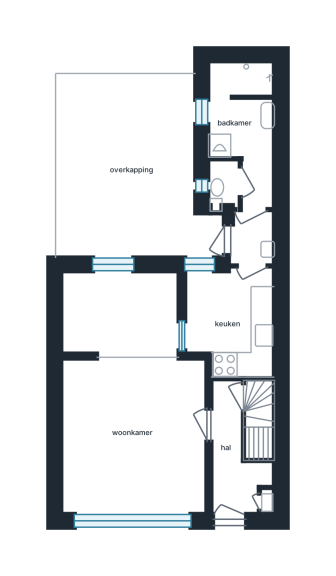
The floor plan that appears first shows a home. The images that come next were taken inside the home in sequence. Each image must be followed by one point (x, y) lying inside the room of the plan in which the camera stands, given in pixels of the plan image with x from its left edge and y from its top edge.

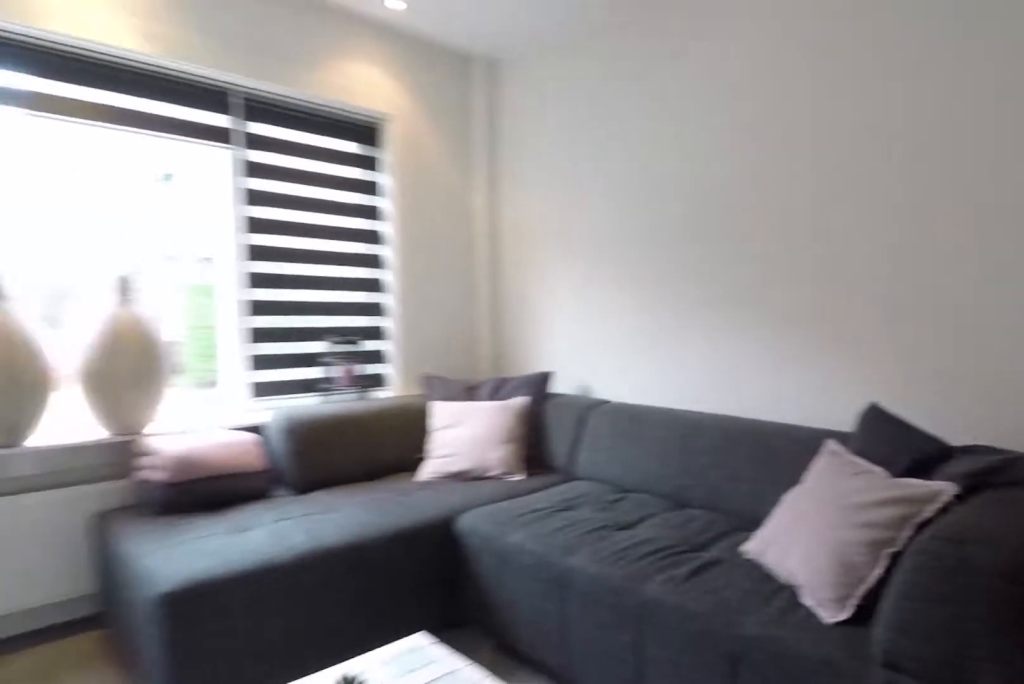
(133, 437)
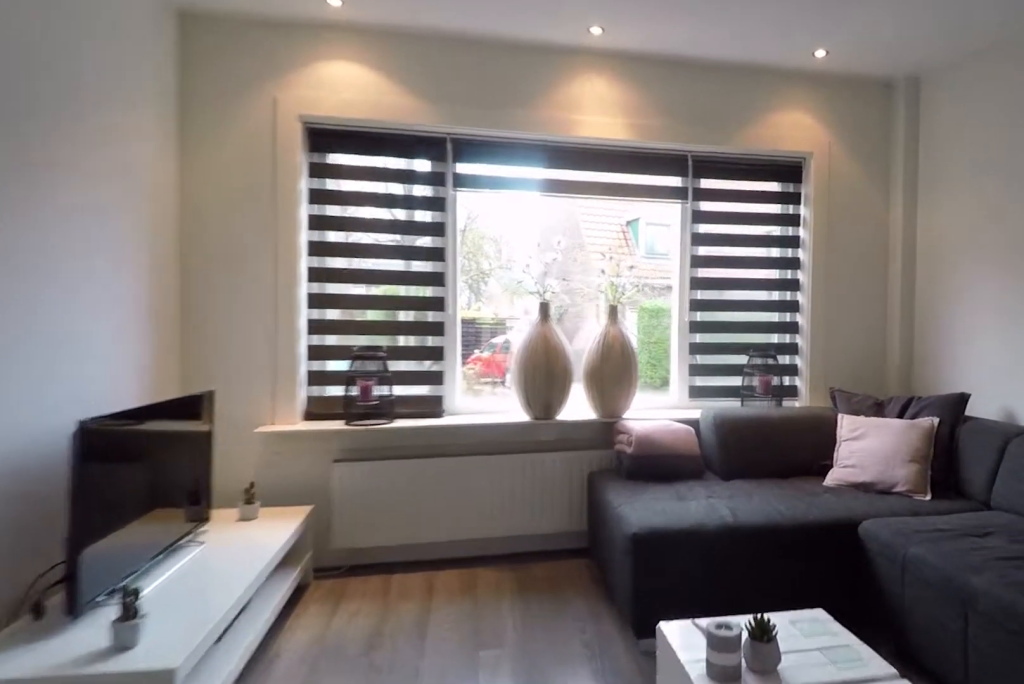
(133, 437)
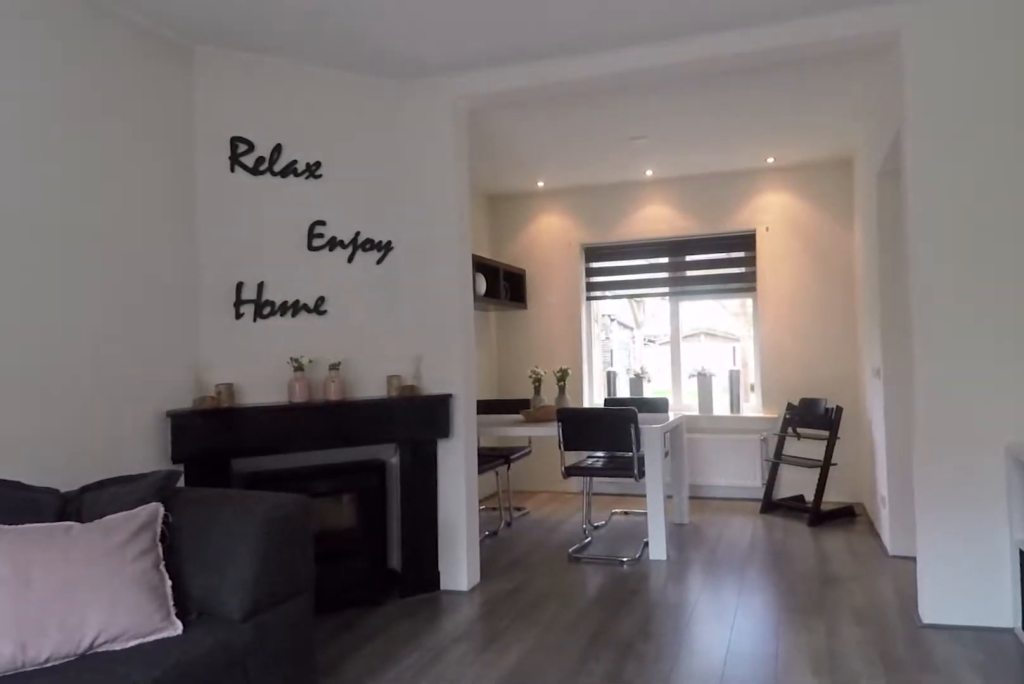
(96, 418)
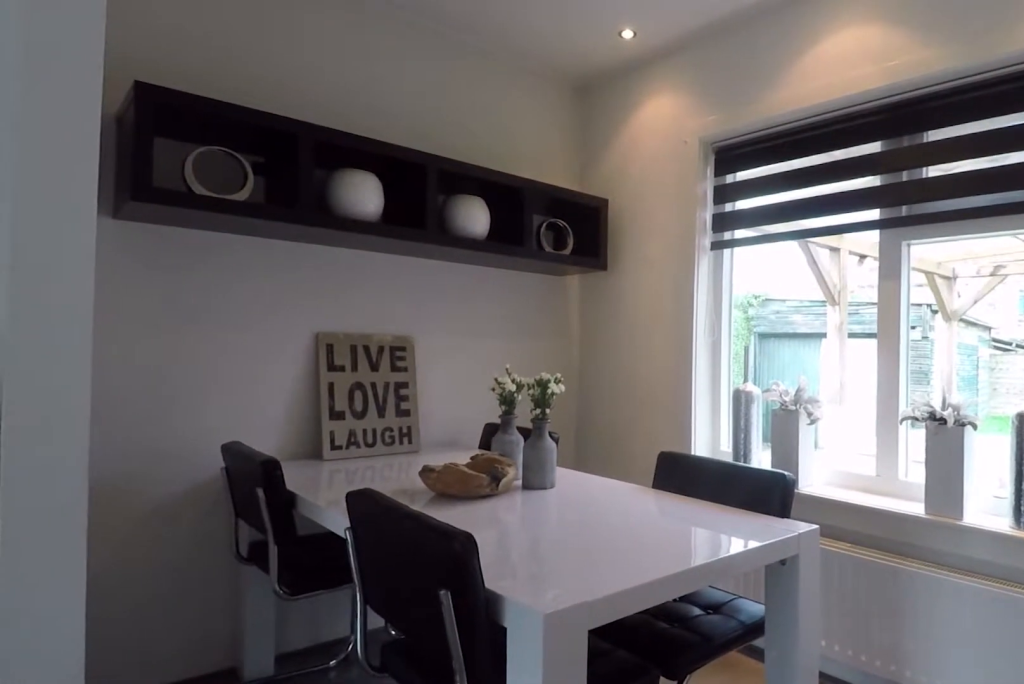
(119, 314)
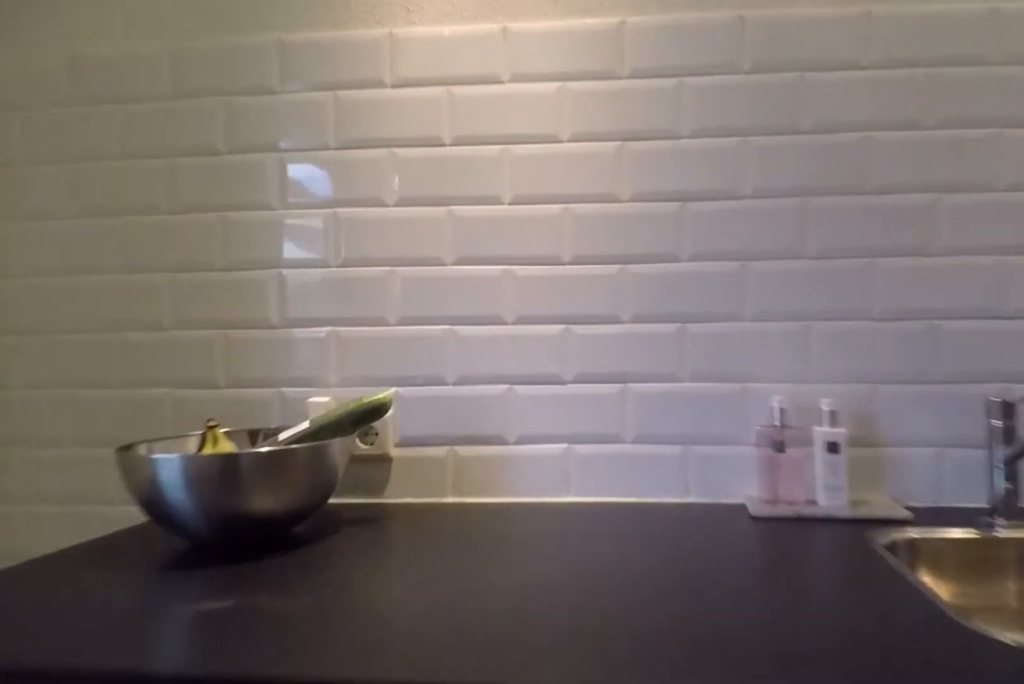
(232, 320)
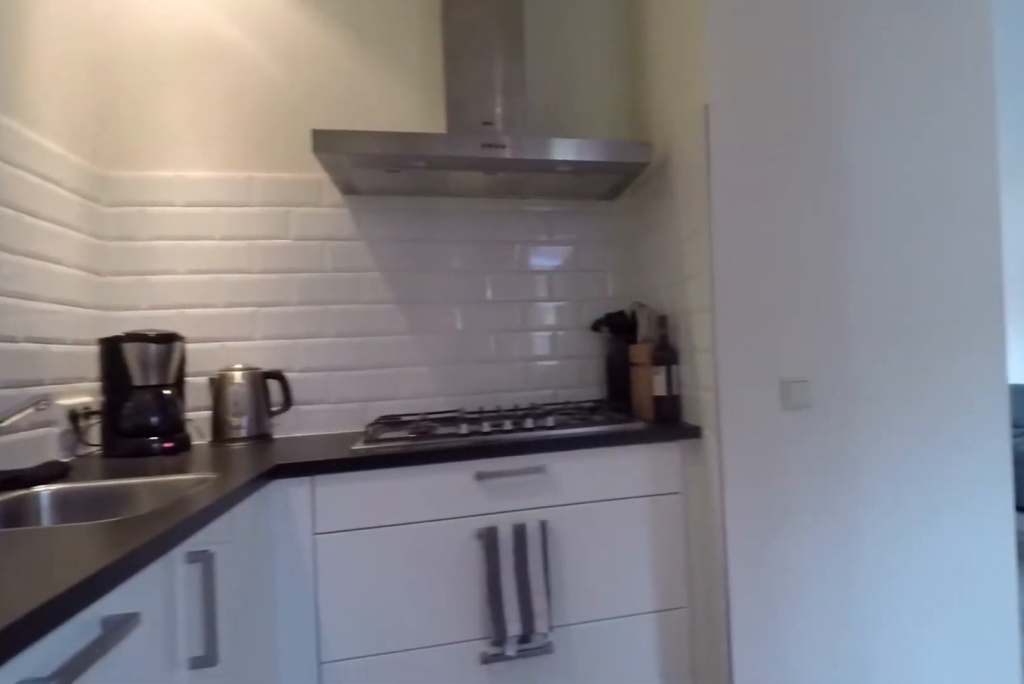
(232, 320)
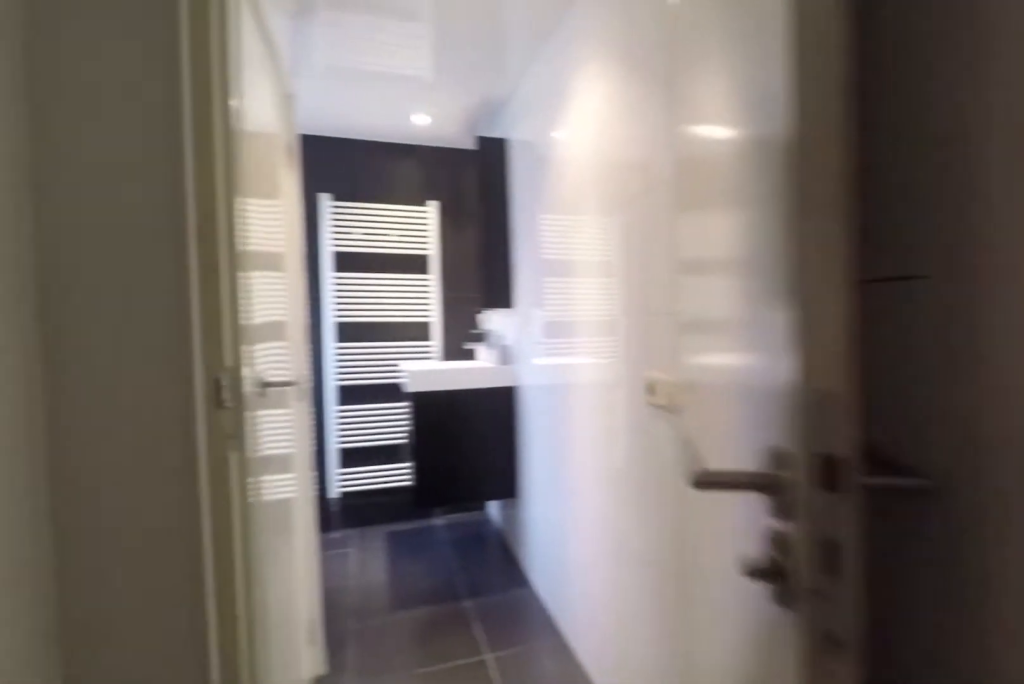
(252, 236)
